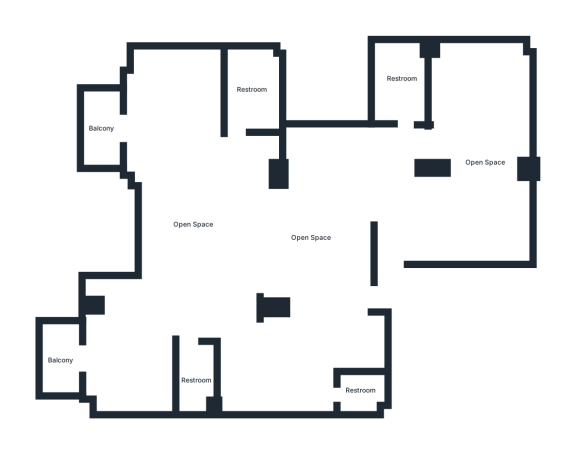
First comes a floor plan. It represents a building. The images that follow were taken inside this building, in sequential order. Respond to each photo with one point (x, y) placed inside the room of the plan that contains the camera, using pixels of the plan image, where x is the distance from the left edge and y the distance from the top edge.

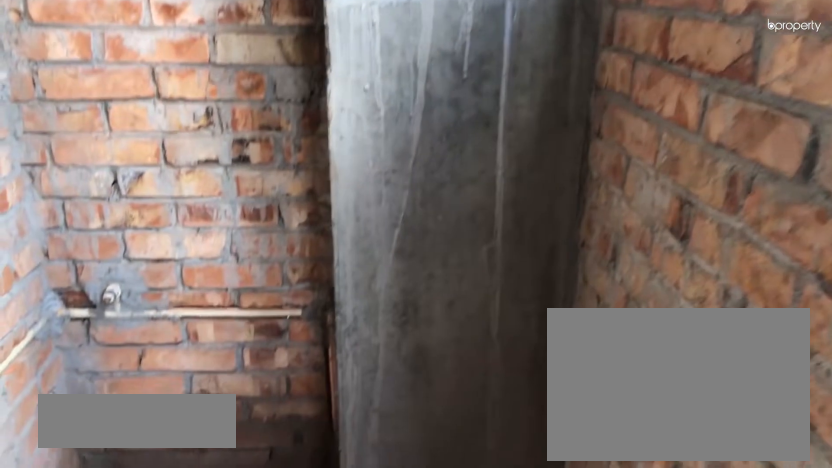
(360, 392)
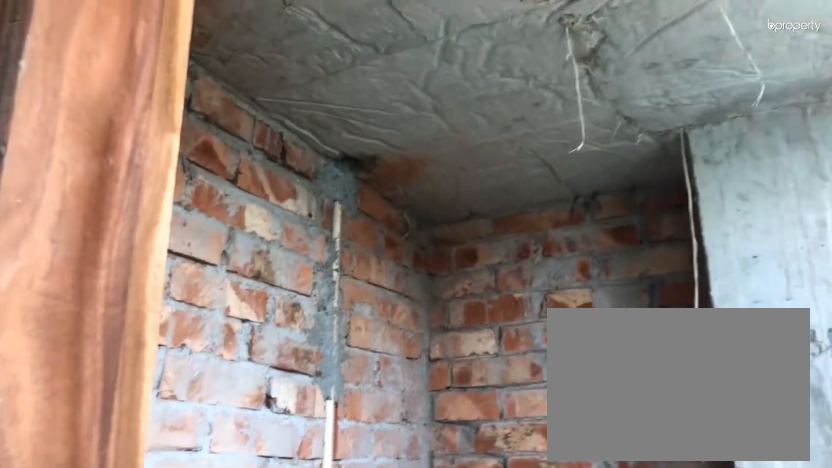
(360, 392)
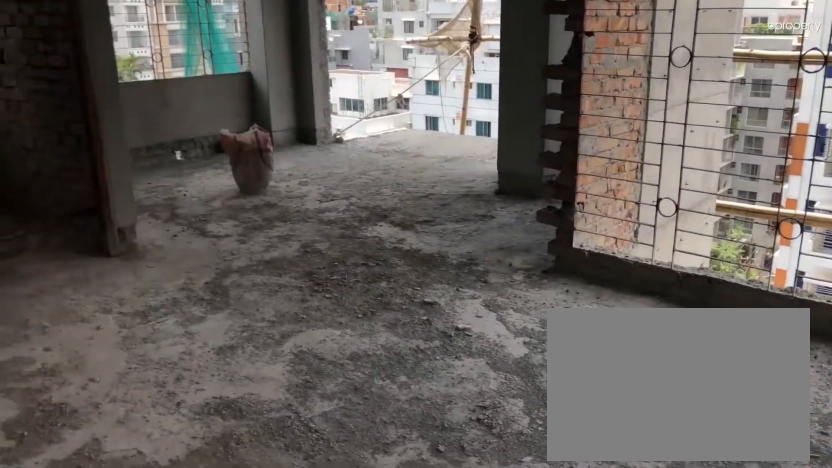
(196, 233)
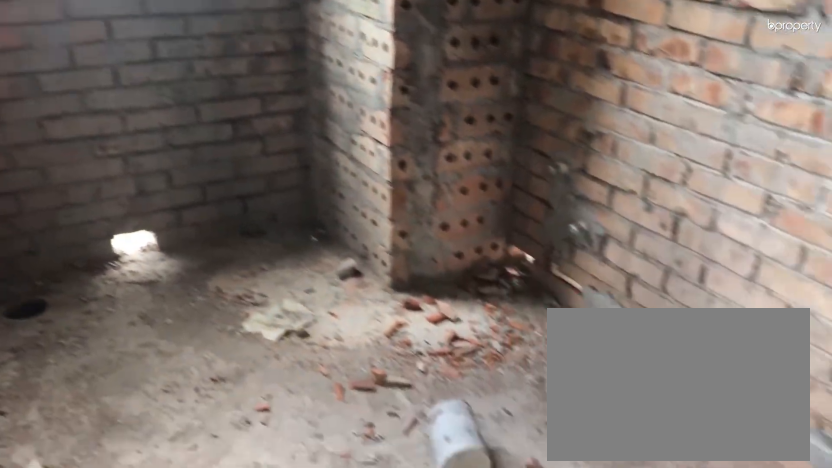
(252, 93)
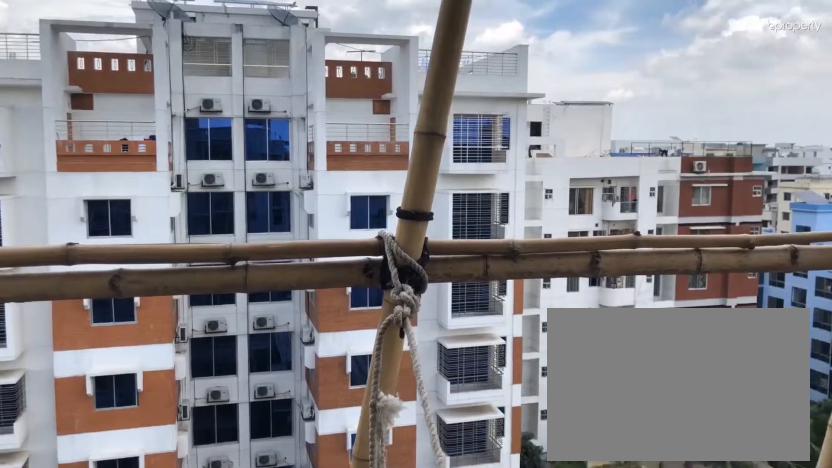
(101, 129)
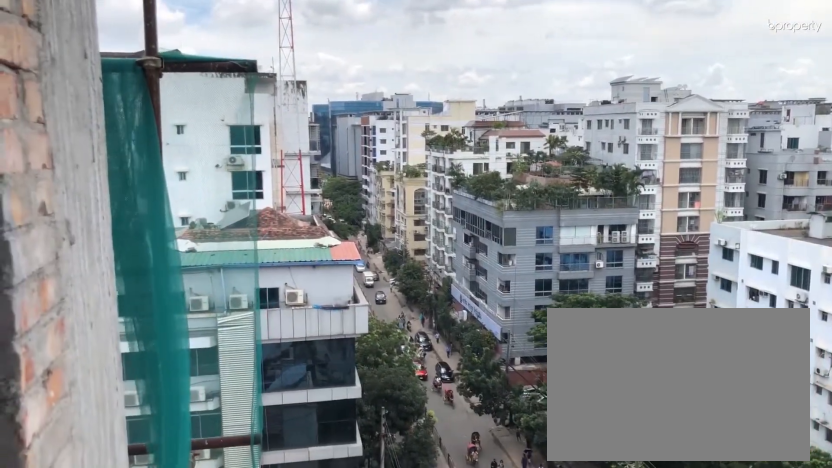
(62, 361)
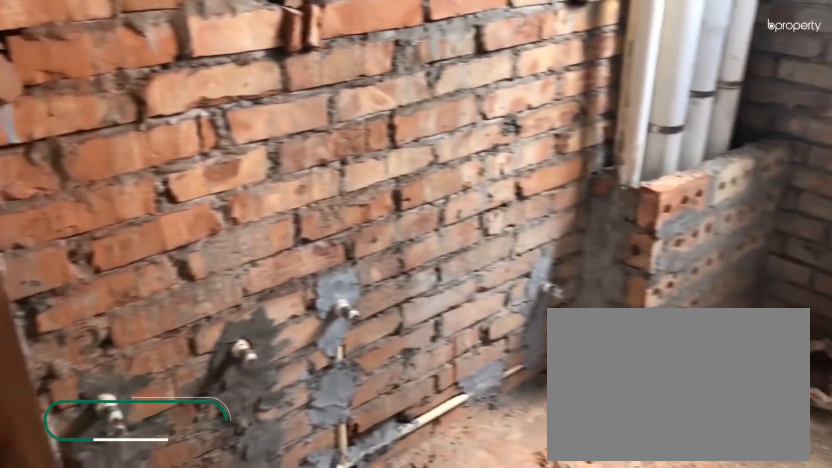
(194, 376)
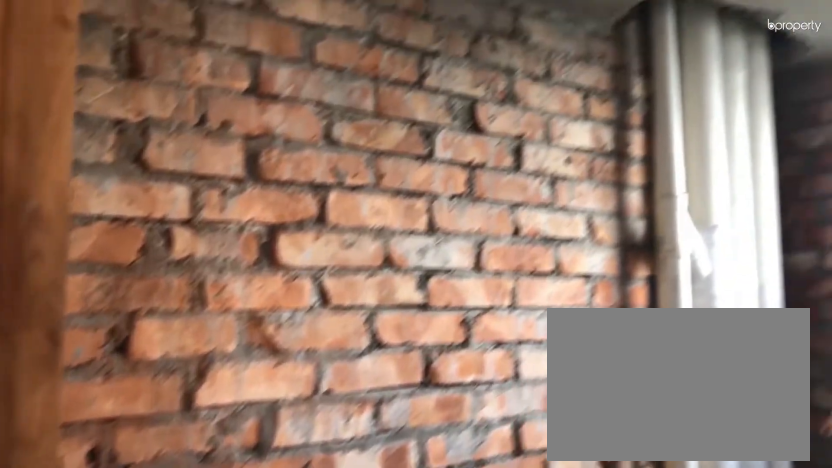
(194, 376)
